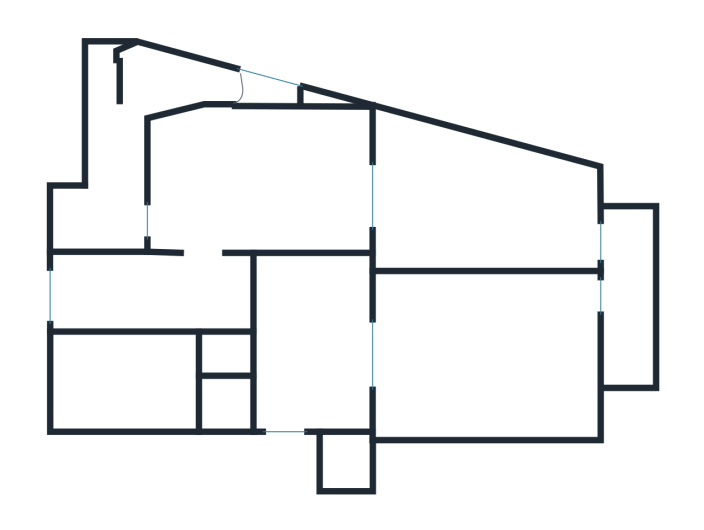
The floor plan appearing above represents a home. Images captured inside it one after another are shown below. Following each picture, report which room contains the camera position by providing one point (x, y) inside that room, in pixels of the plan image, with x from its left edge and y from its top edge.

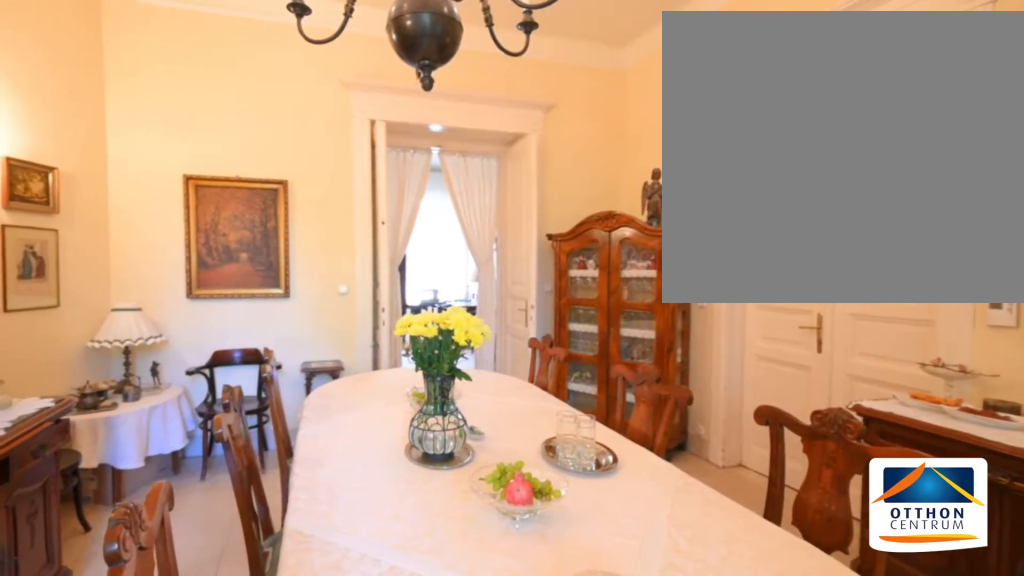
(274, 176)
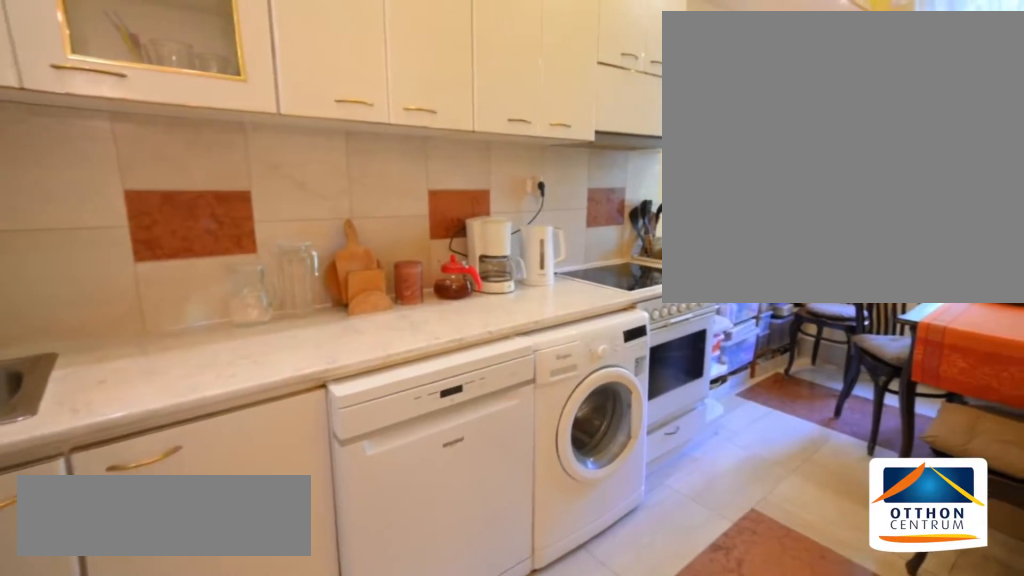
(161, 293)
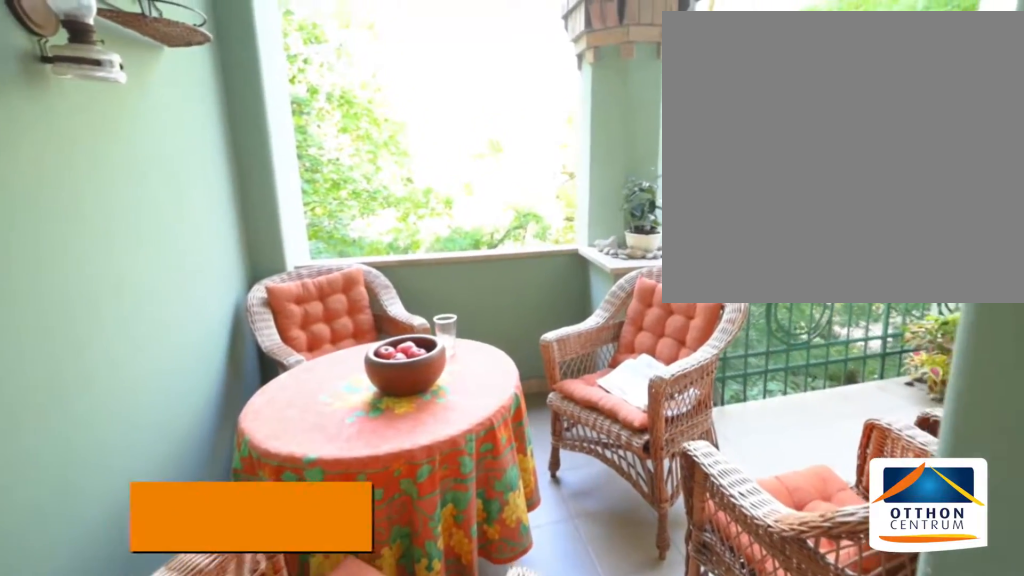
(115, 183)
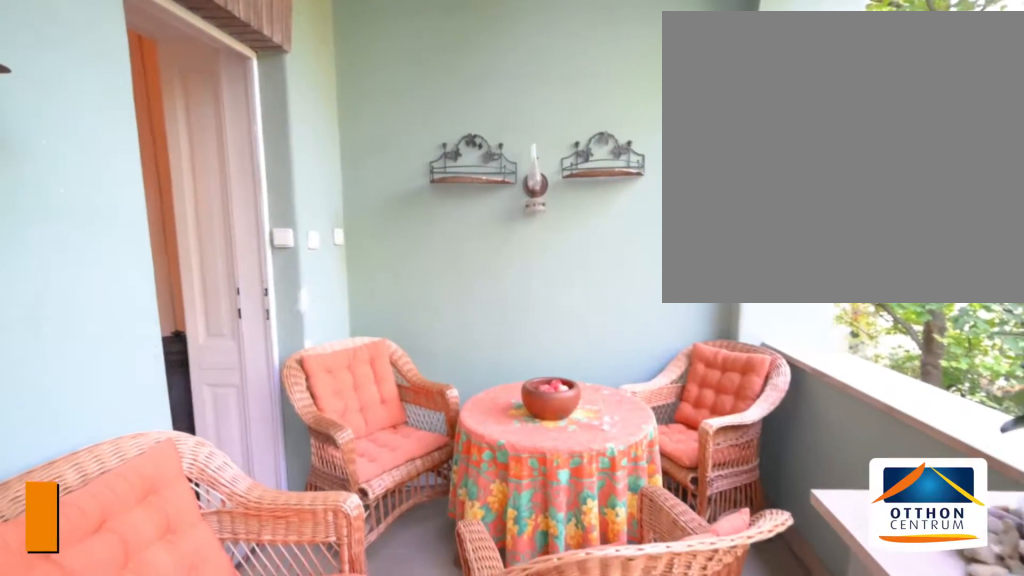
(115, 183)
